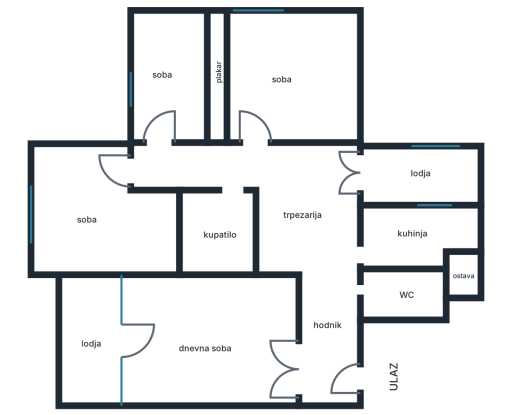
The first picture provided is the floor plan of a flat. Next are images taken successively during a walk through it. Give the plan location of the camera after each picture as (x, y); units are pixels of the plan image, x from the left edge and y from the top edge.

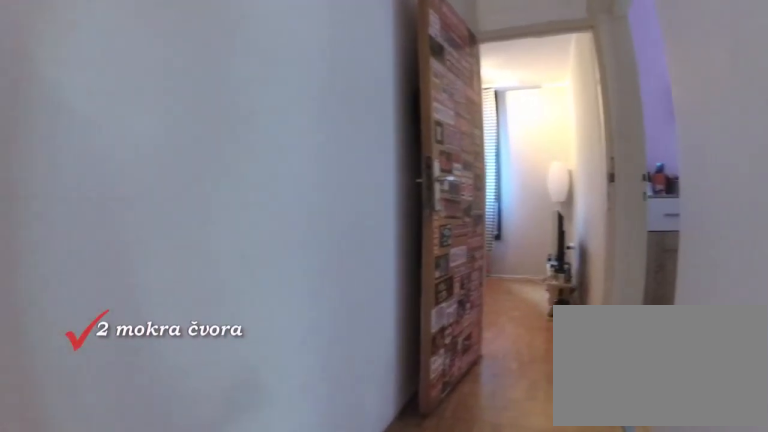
(257, 148)
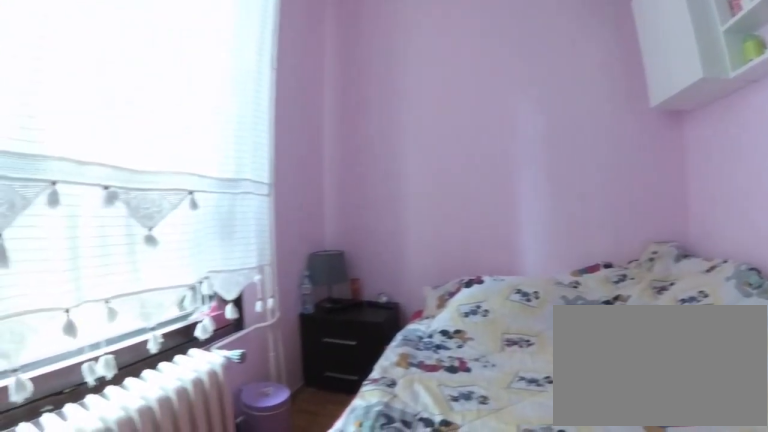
(179, 96)
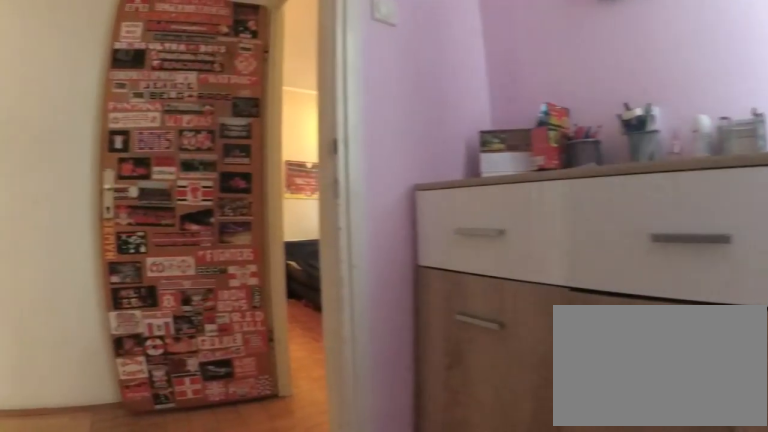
(168, 75)
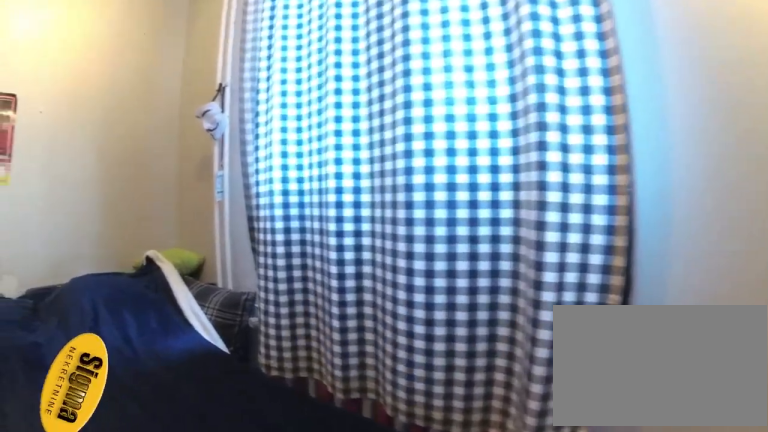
(78, 174)
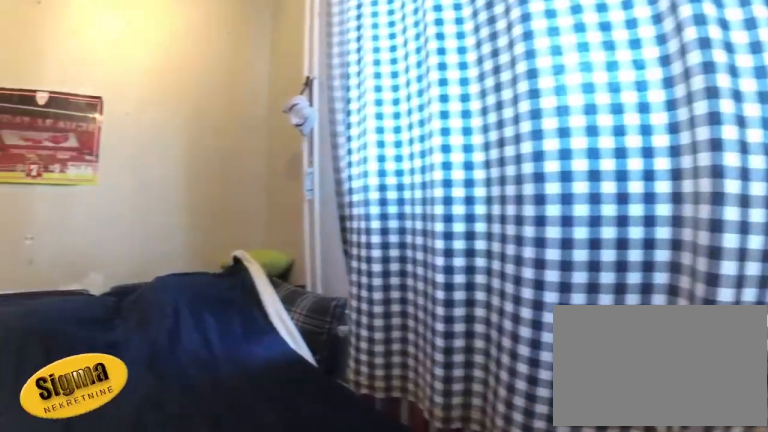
(75, 174)
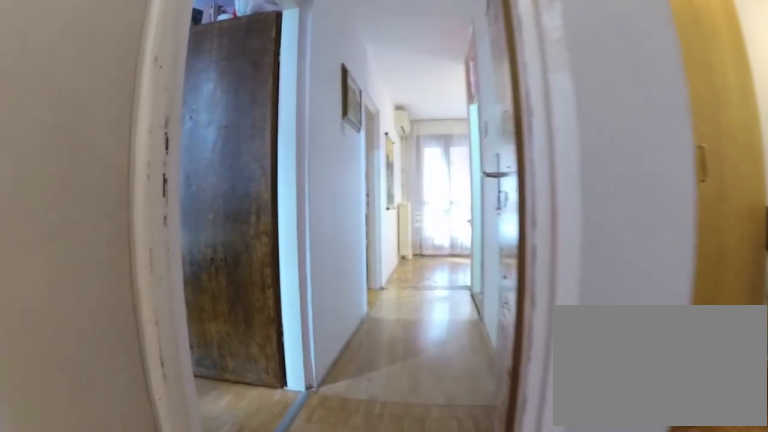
(74, 173)
